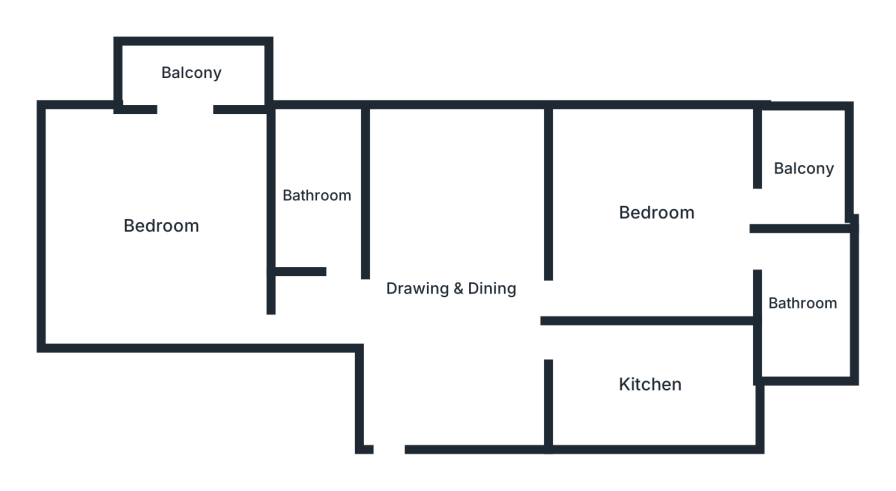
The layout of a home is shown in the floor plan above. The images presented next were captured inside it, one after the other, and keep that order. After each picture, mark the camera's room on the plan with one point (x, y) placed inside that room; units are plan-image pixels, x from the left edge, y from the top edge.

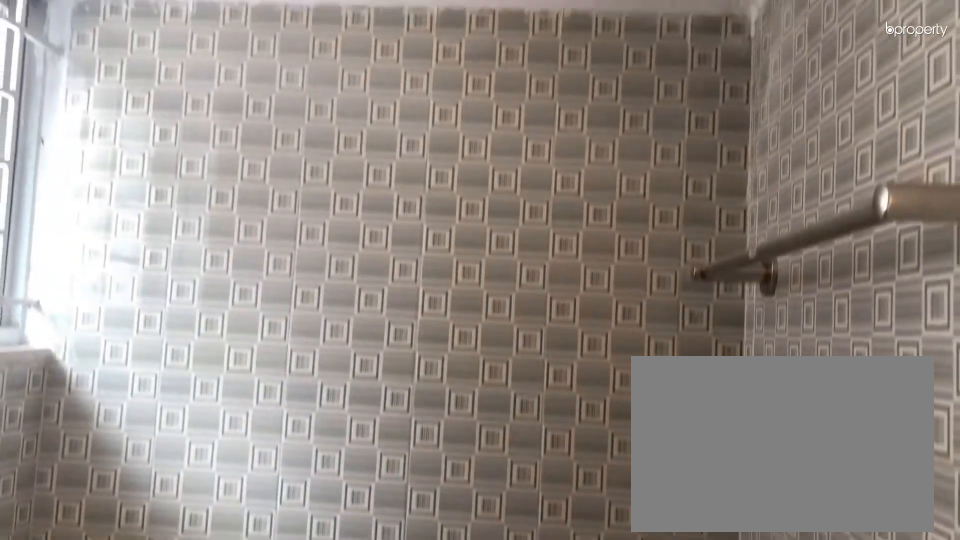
(800, 304)
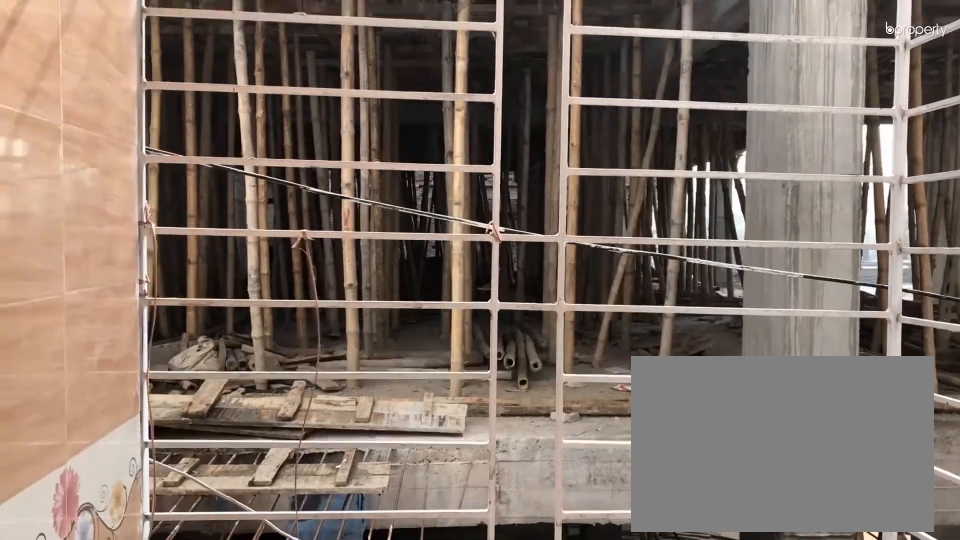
(802, 169)
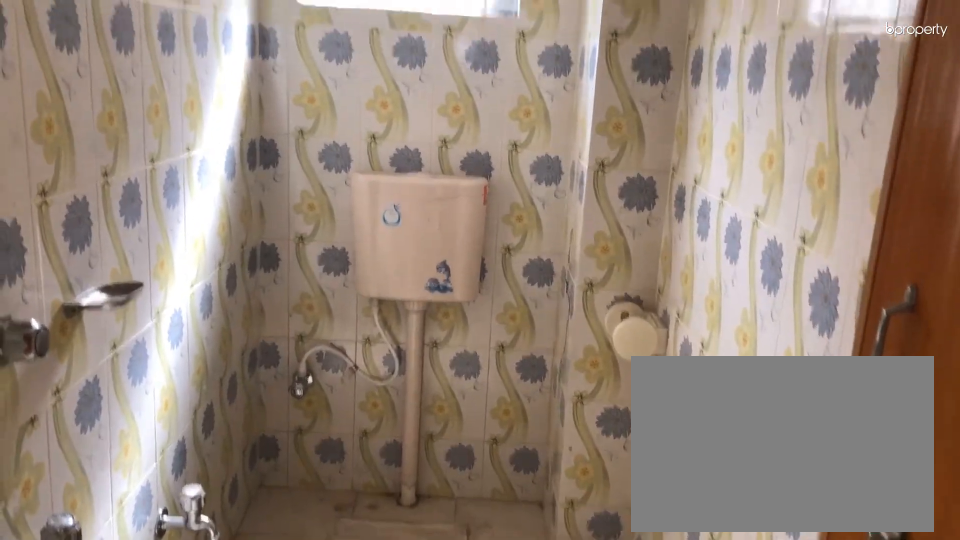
(318, 197)
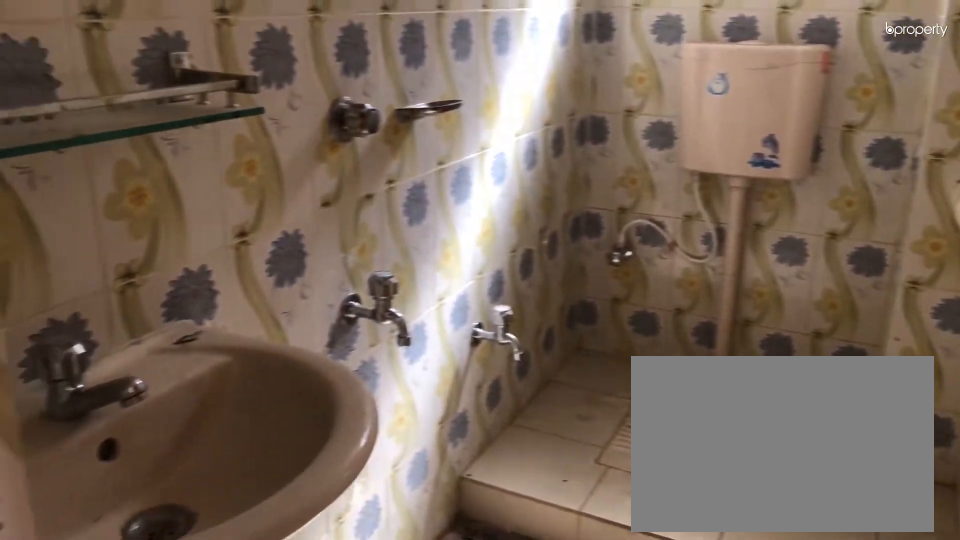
(318, 197)
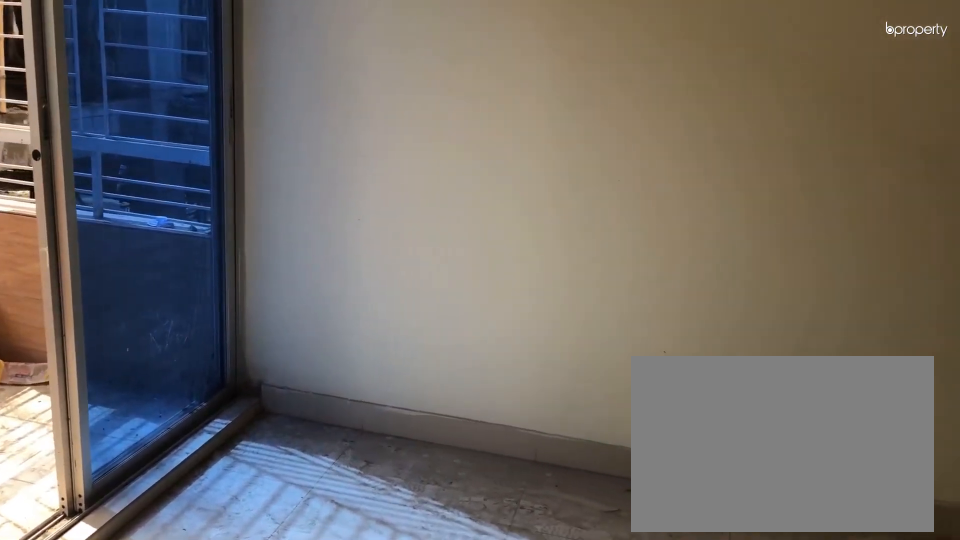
(159, 226)
